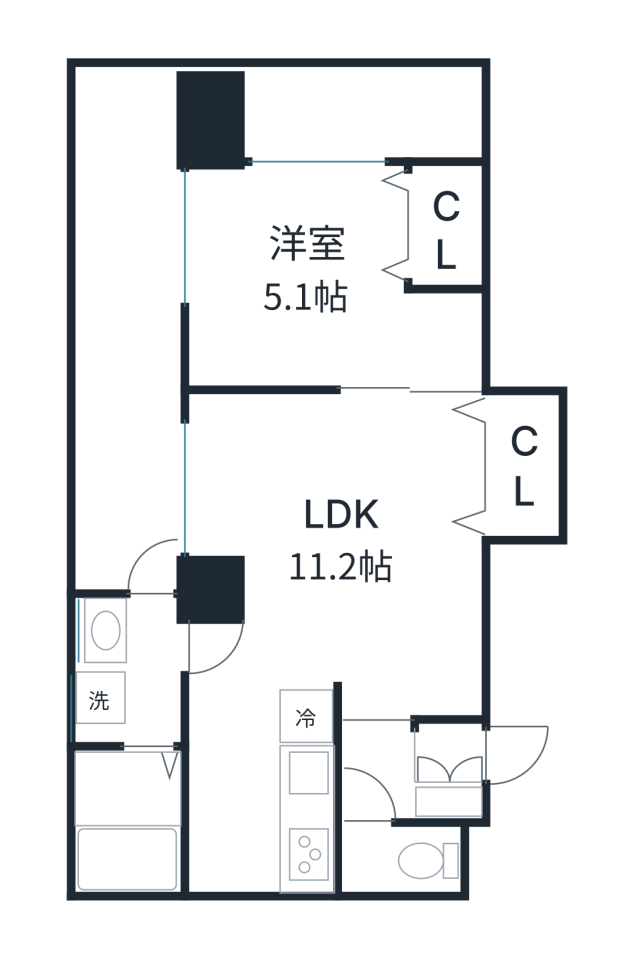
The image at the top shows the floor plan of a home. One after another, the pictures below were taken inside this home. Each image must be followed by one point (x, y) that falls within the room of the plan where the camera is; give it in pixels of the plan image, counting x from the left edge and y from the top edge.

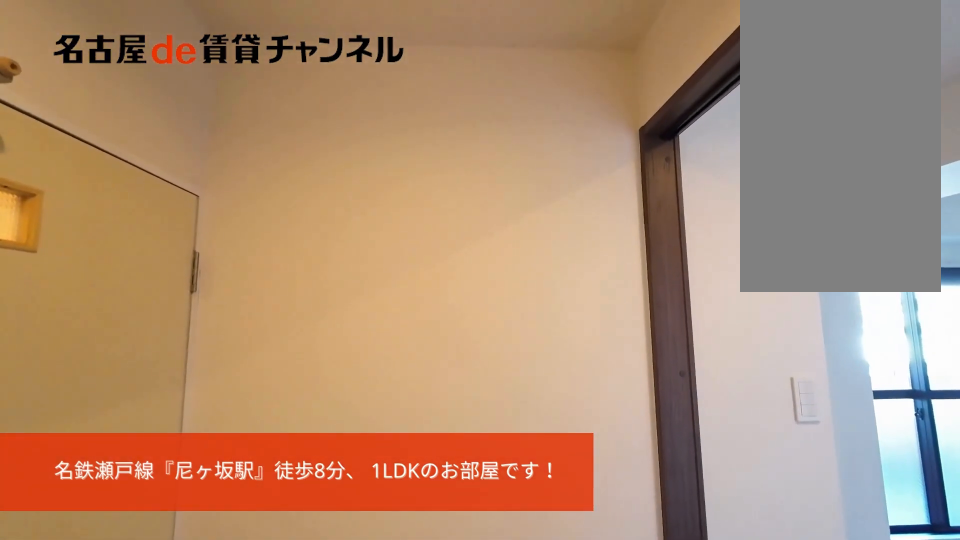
(416, 769)
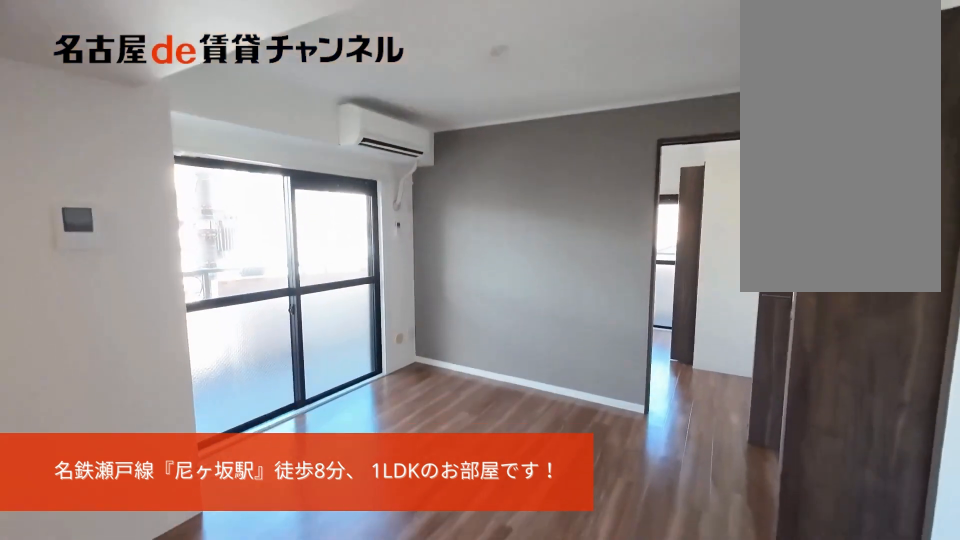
(335, 595)
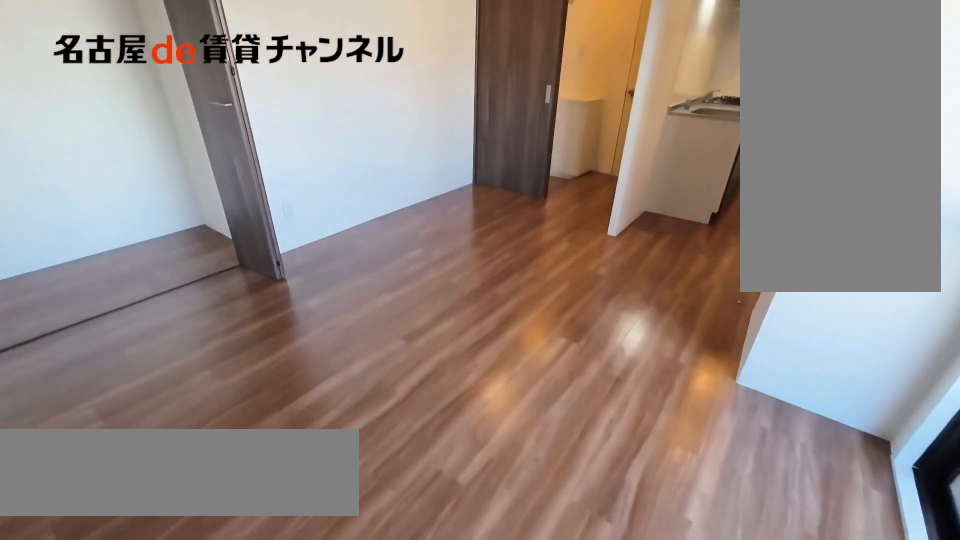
(335, 595)
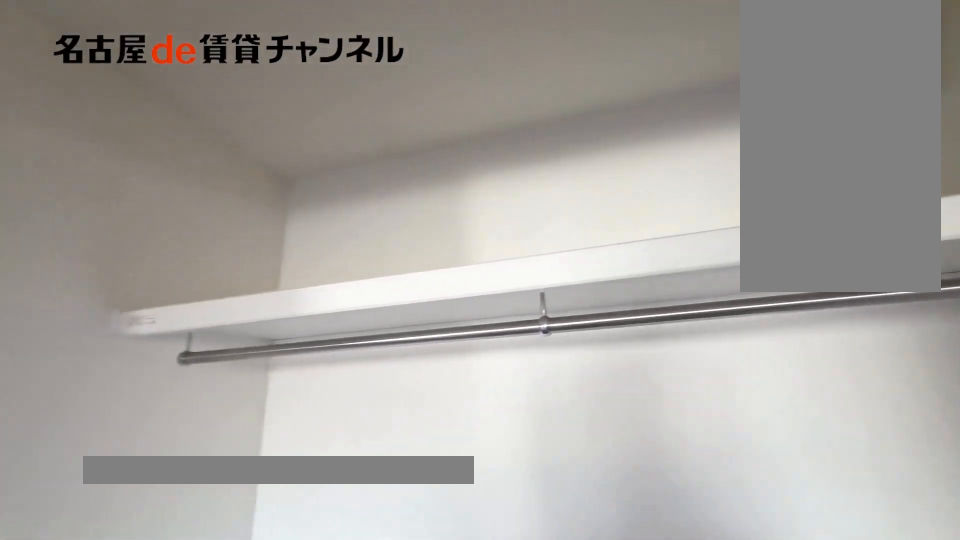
(519, 465)
